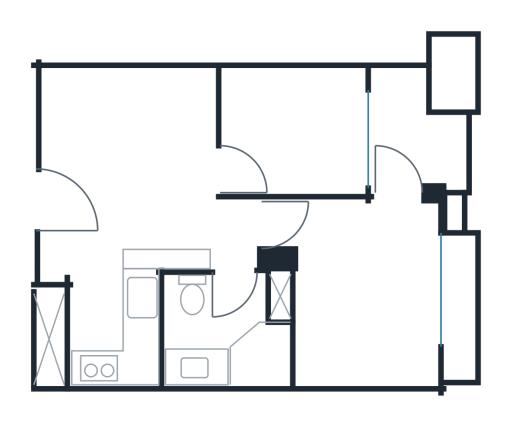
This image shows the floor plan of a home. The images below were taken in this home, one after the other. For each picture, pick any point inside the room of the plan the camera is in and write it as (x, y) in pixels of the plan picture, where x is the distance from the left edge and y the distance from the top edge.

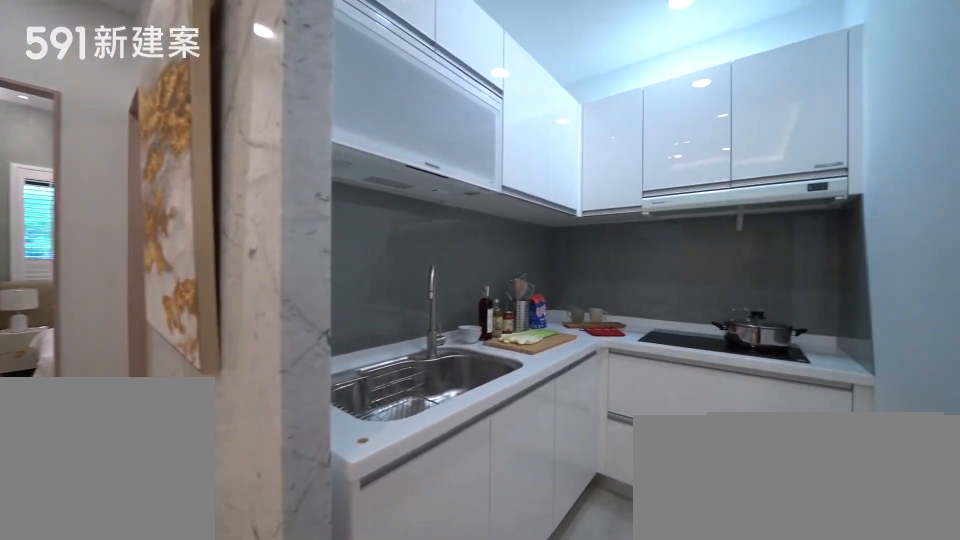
(108, 304)
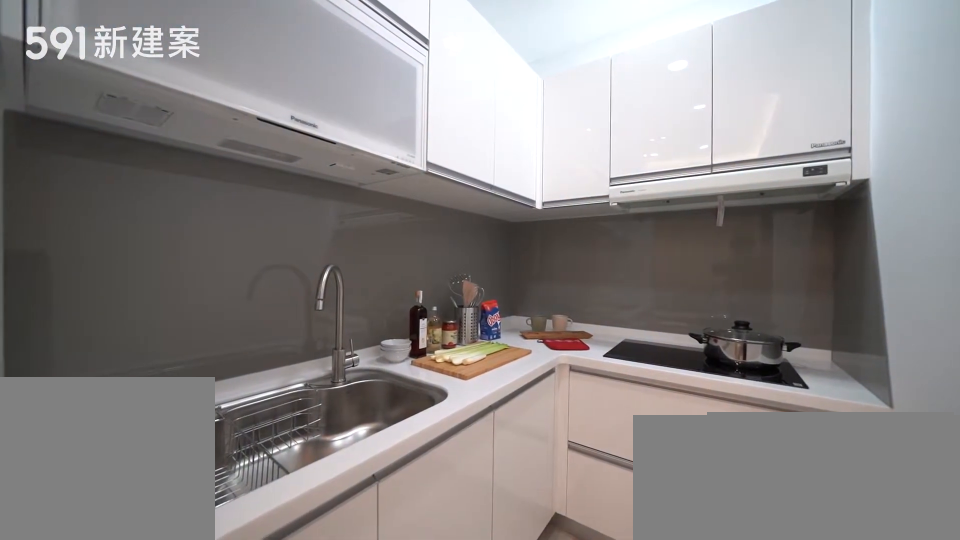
(108, 304)
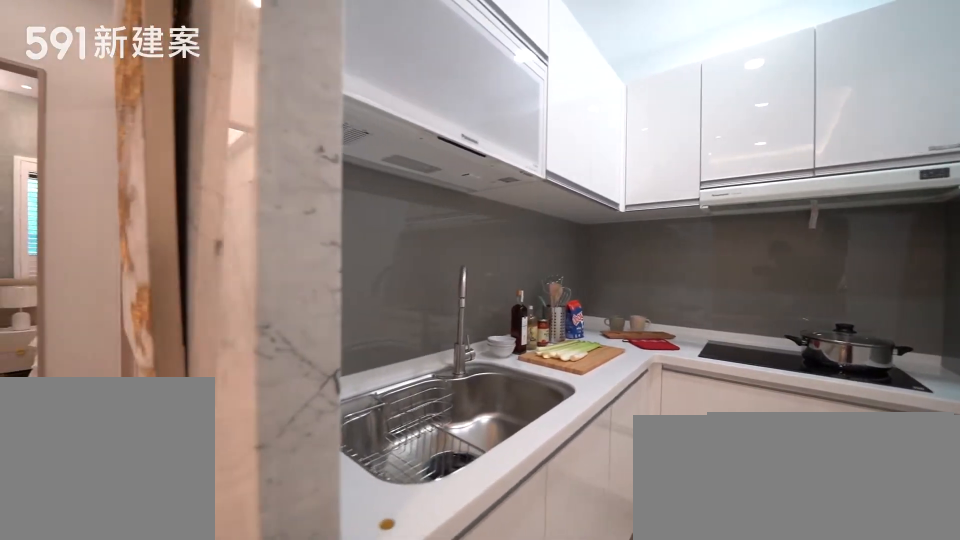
(108, 304)
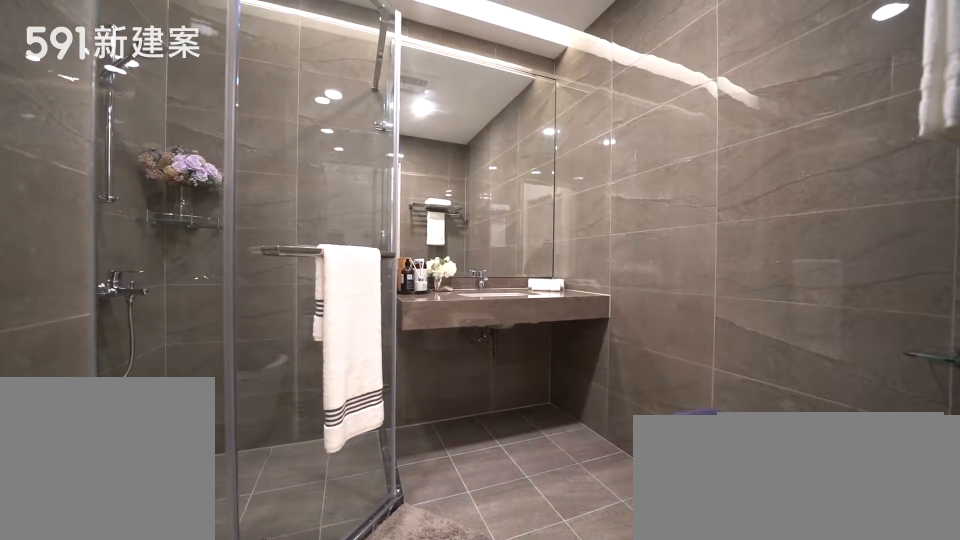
(227, 330)
